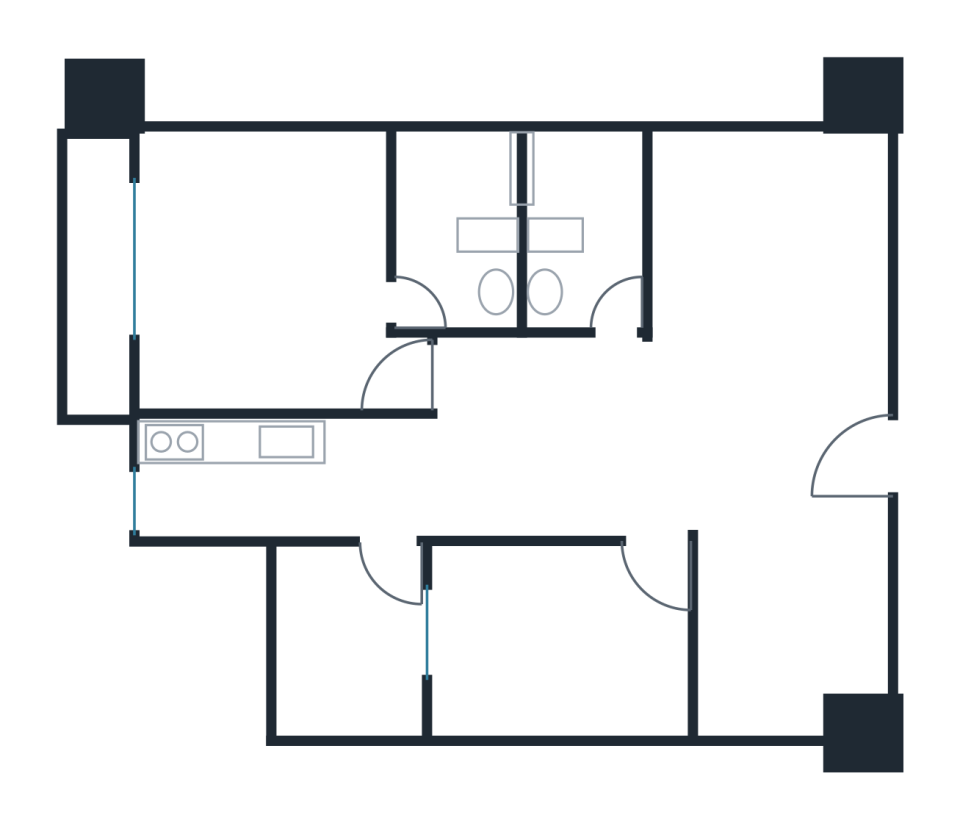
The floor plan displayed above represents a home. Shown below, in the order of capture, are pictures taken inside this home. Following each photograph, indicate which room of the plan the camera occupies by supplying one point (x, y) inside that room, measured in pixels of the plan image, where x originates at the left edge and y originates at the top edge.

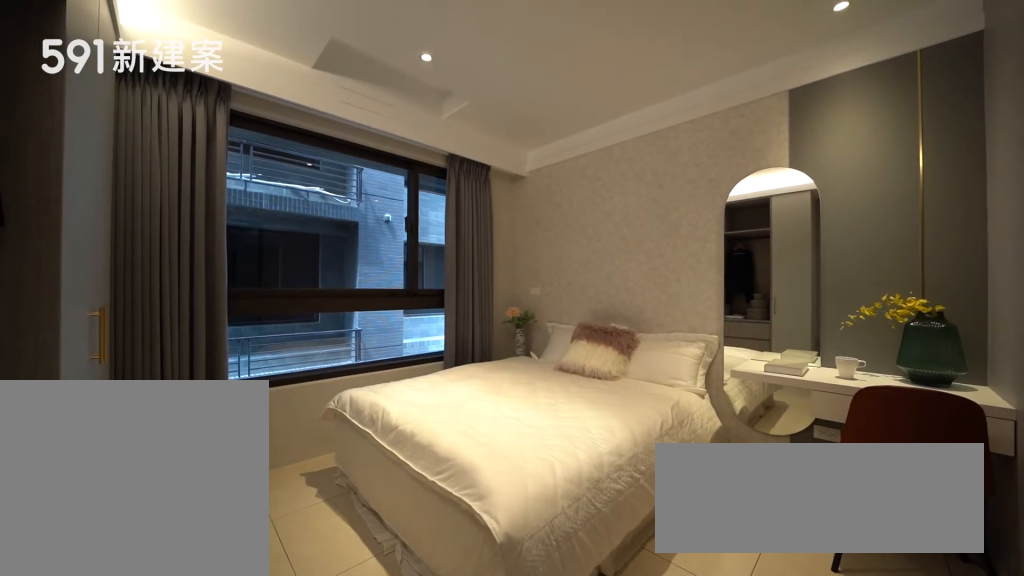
(269, 277)
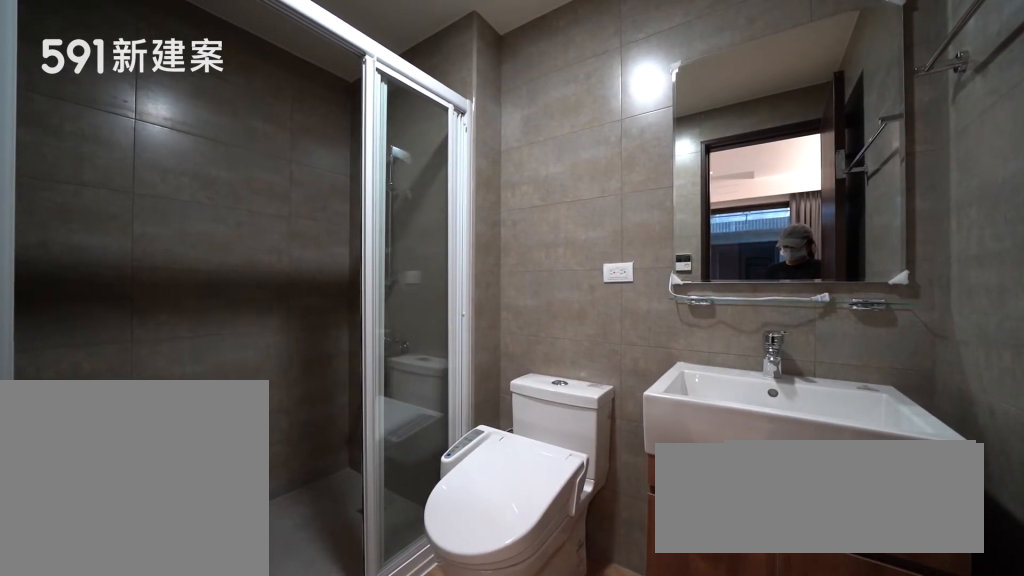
(459, 222)
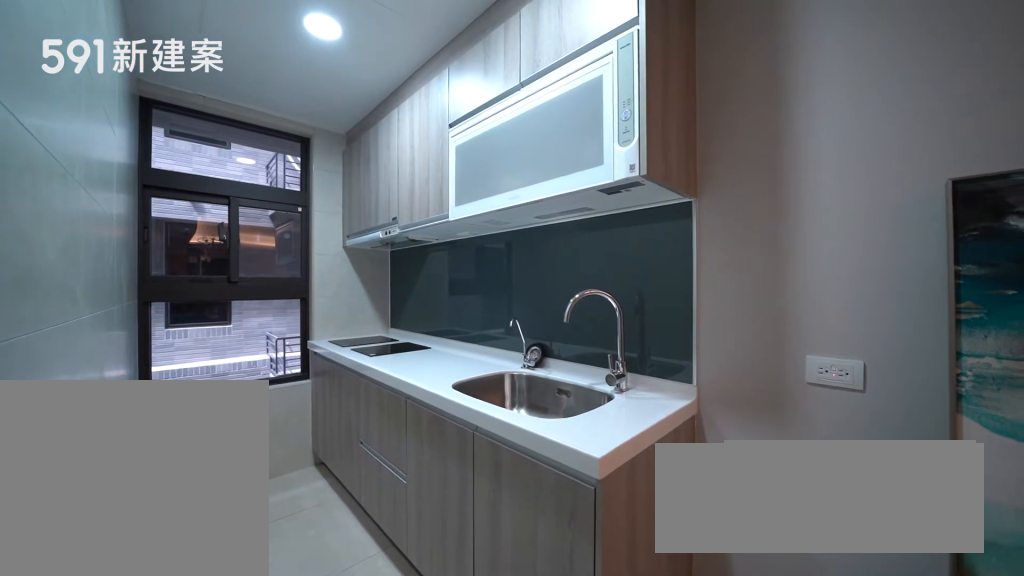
(273, 477)
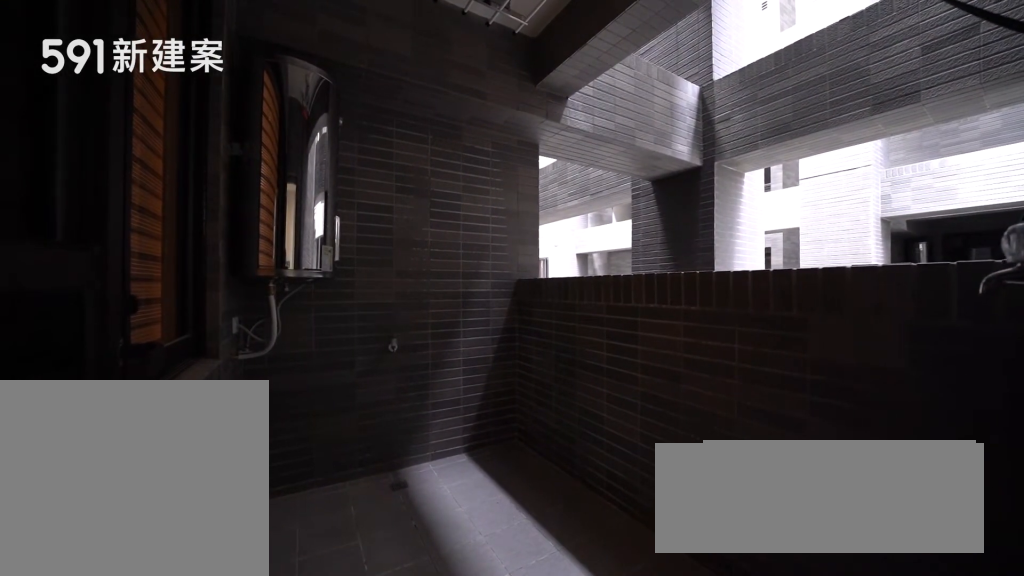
(347, 647)
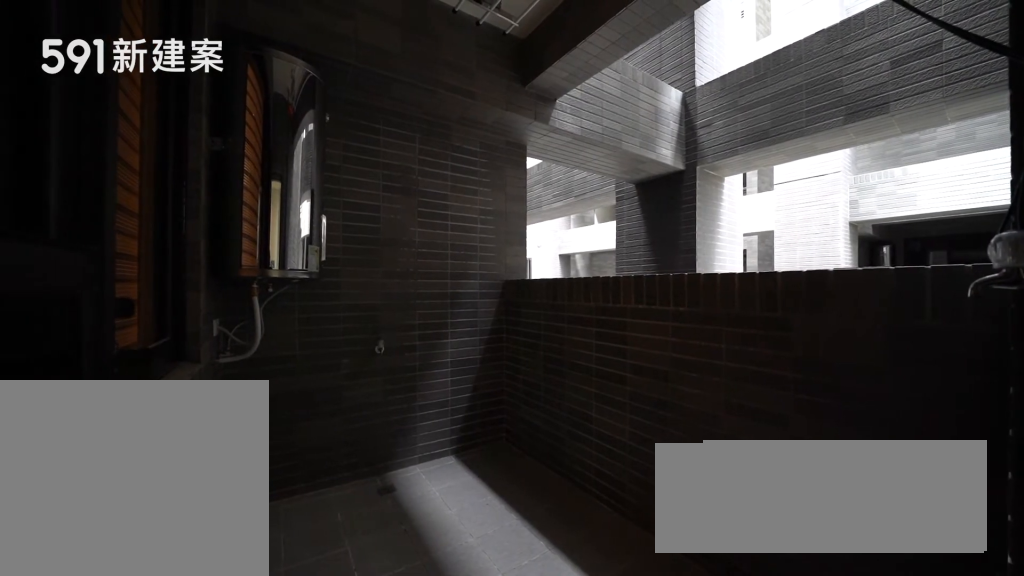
(347, 647)
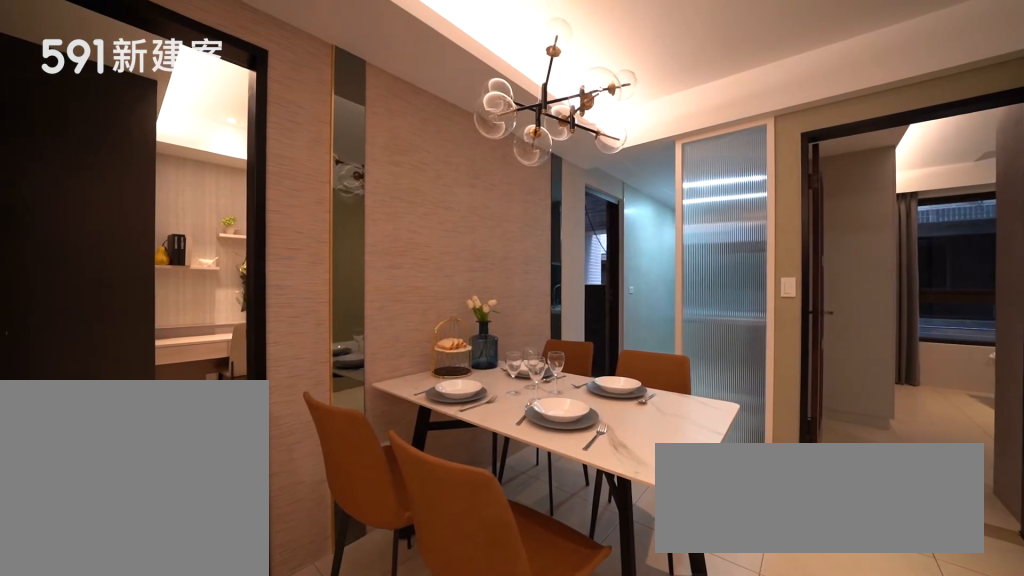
(538, 466)
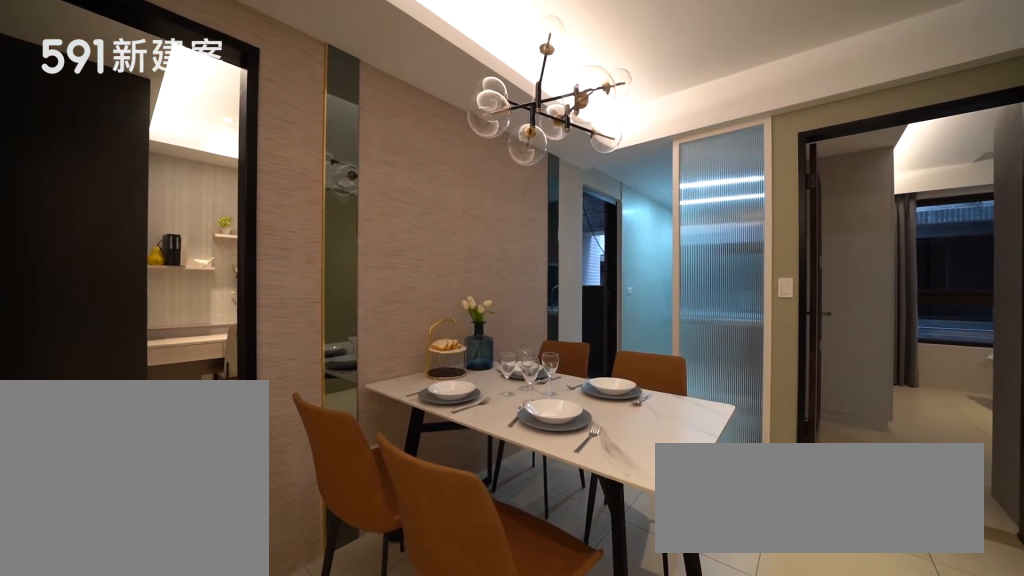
(538, 466)
